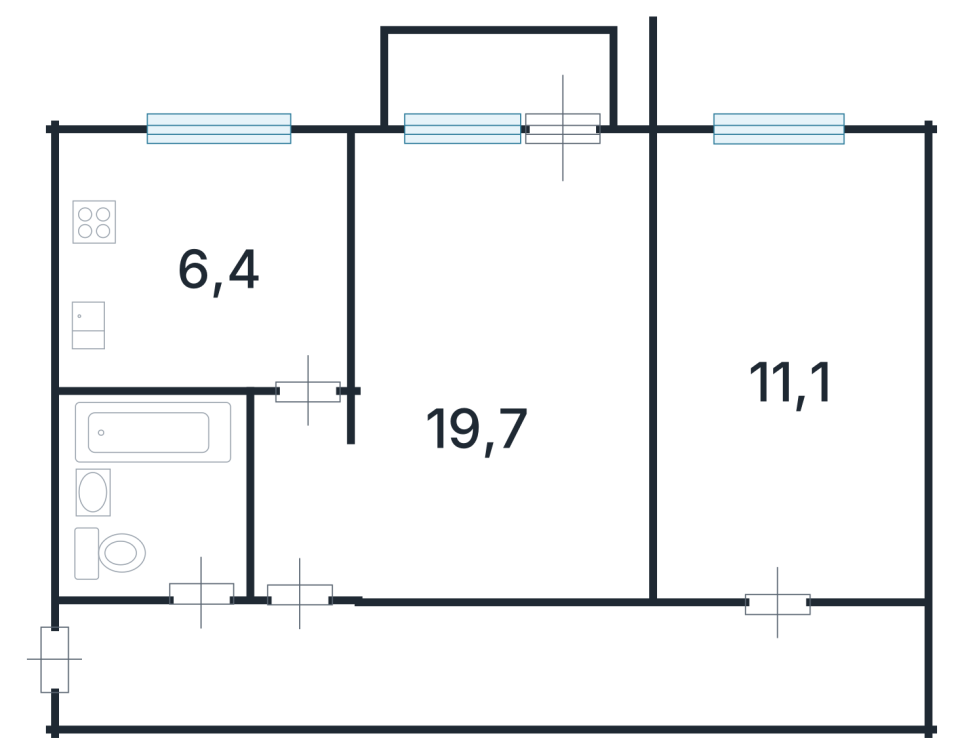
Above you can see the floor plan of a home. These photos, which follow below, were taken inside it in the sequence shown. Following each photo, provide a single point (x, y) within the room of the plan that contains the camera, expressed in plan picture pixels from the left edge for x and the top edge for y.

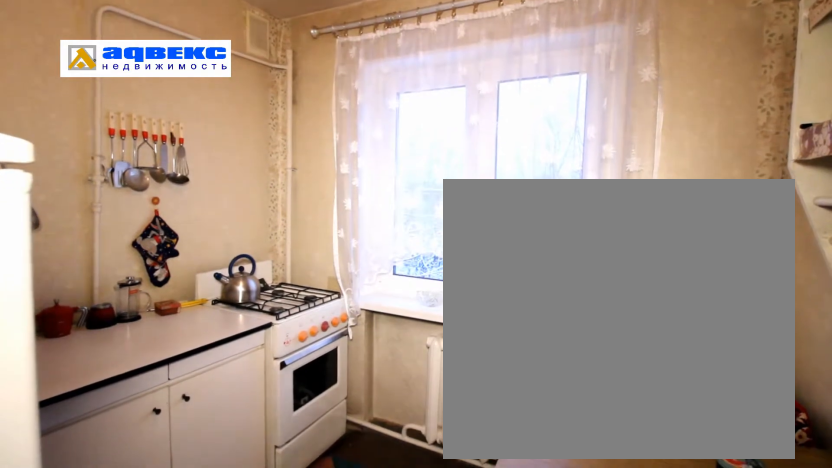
(148, 316)
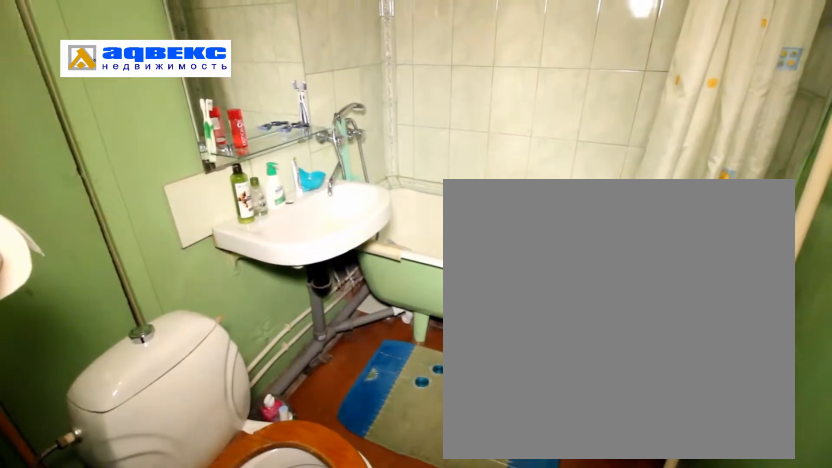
(165, 564)
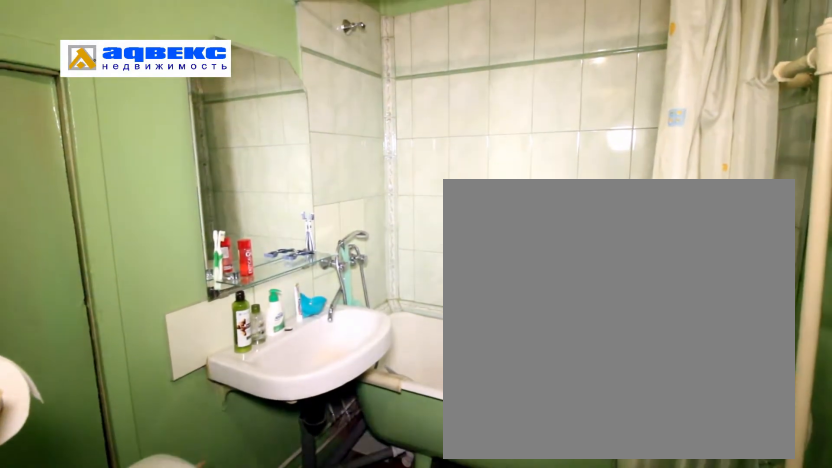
(165, 564)
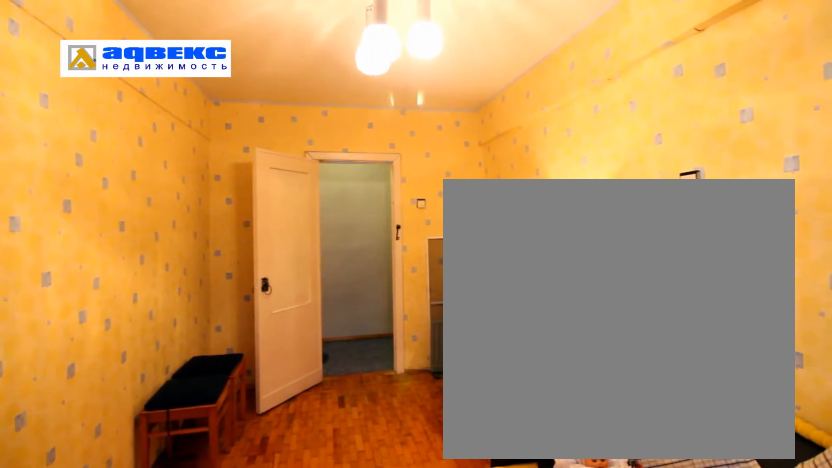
(868, 422)
